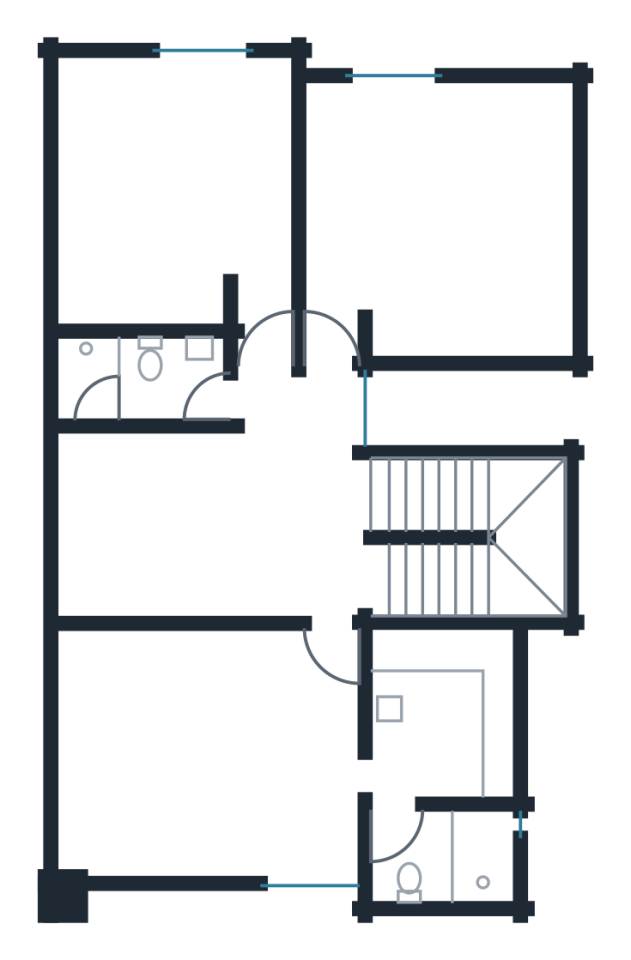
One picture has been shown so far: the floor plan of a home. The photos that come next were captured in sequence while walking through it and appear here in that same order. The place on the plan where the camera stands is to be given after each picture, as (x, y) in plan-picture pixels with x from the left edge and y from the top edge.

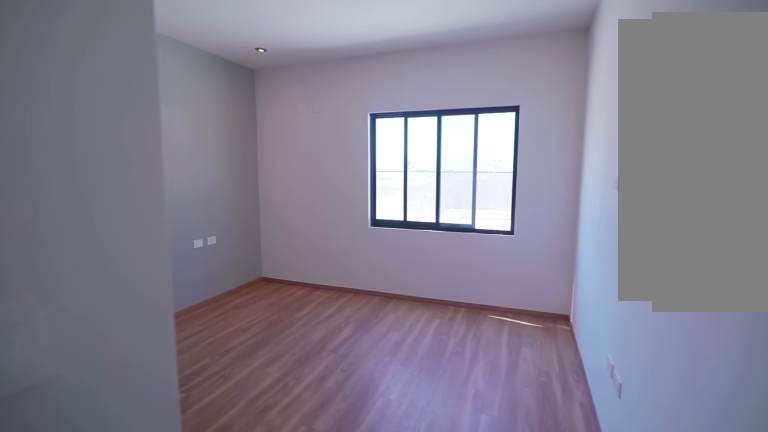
(273, 389)
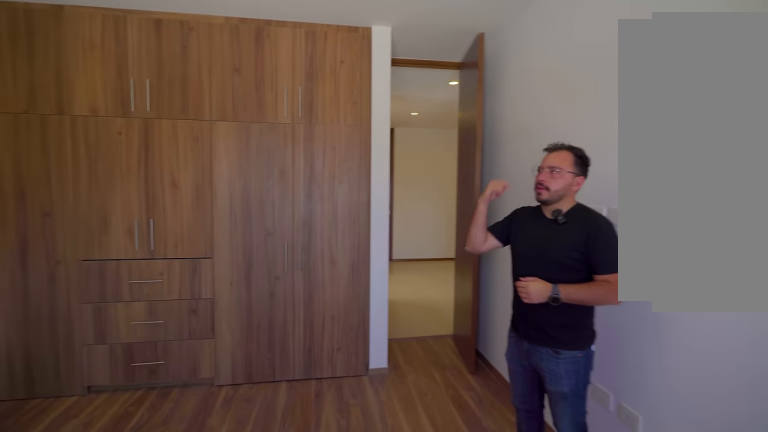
(336, 113)
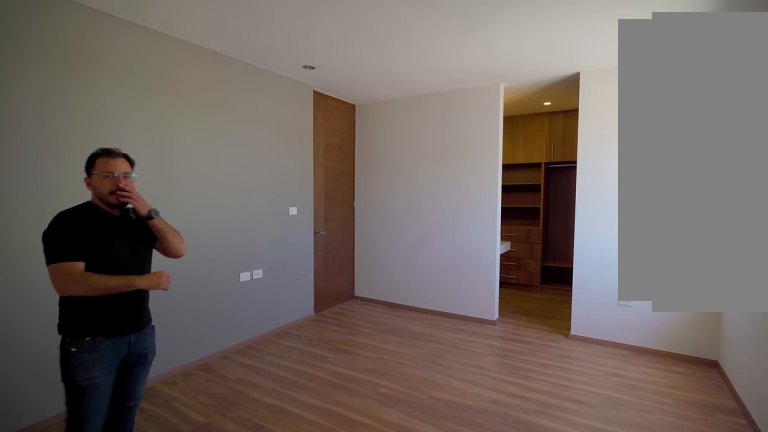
(94, 841)
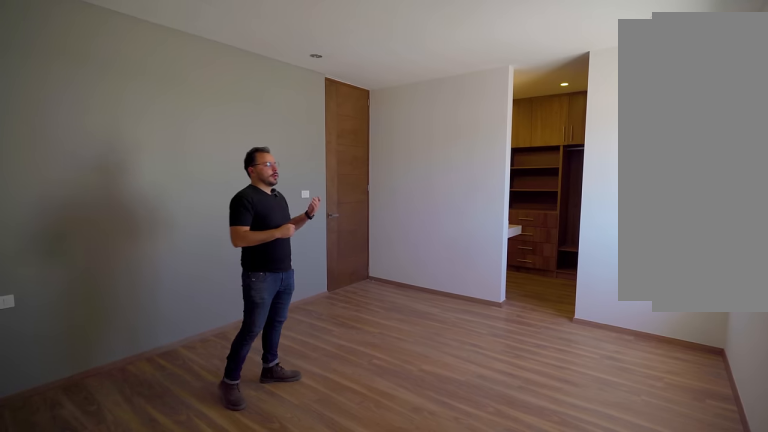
(91, 840)
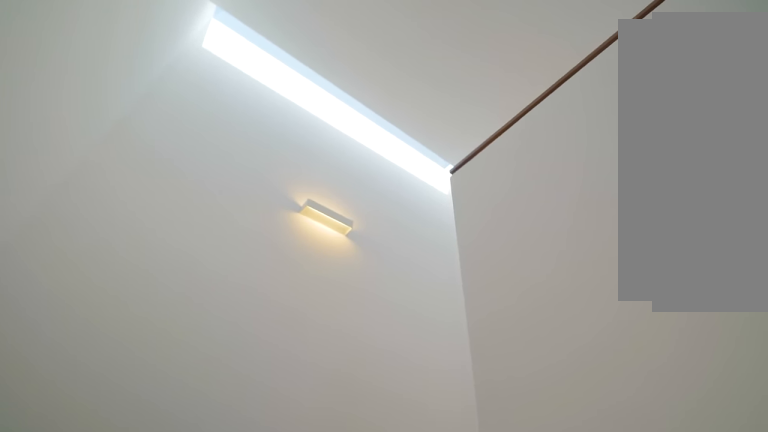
(464, 491)
